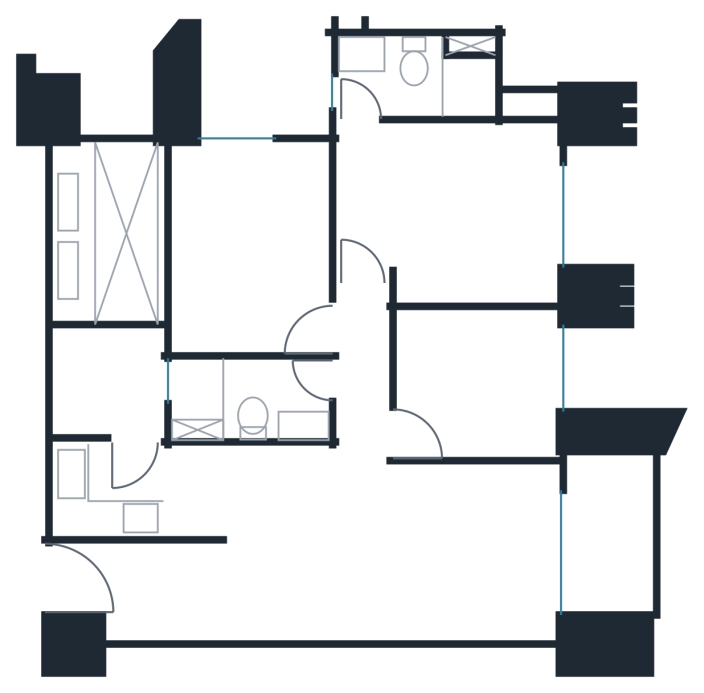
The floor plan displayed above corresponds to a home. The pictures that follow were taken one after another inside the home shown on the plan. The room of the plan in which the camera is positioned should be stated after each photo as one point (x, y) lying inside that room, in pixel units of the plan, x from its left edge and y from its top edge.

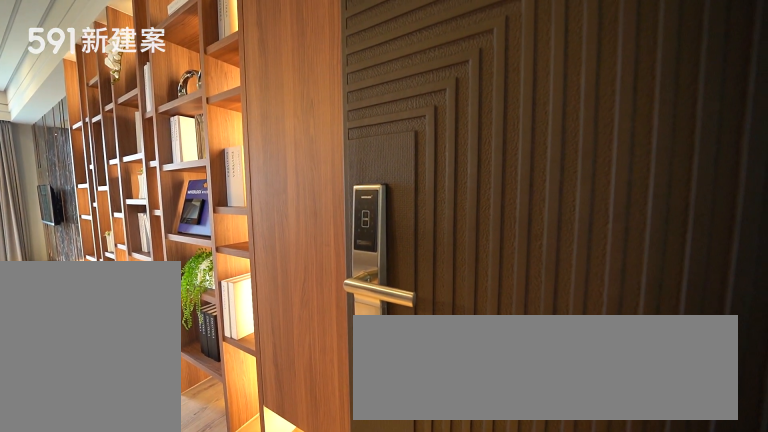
(104, 591)
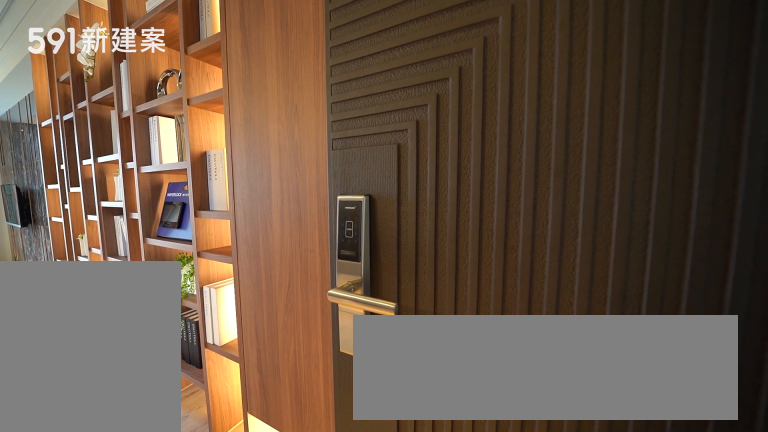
(104, 591)
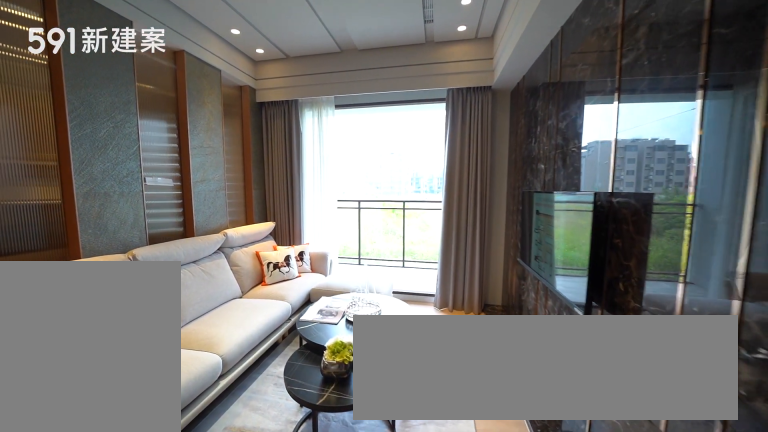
(481, 550)
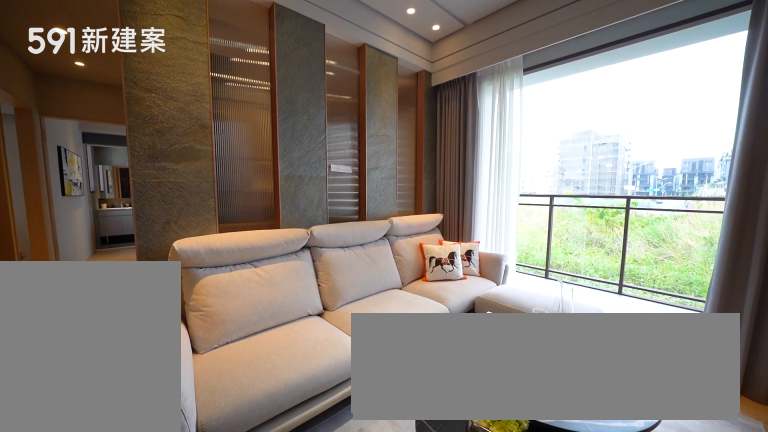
(481, 550)
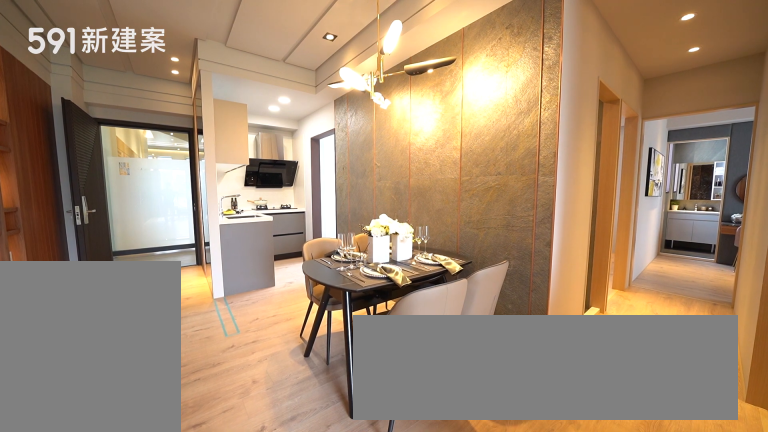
(276, 521)
